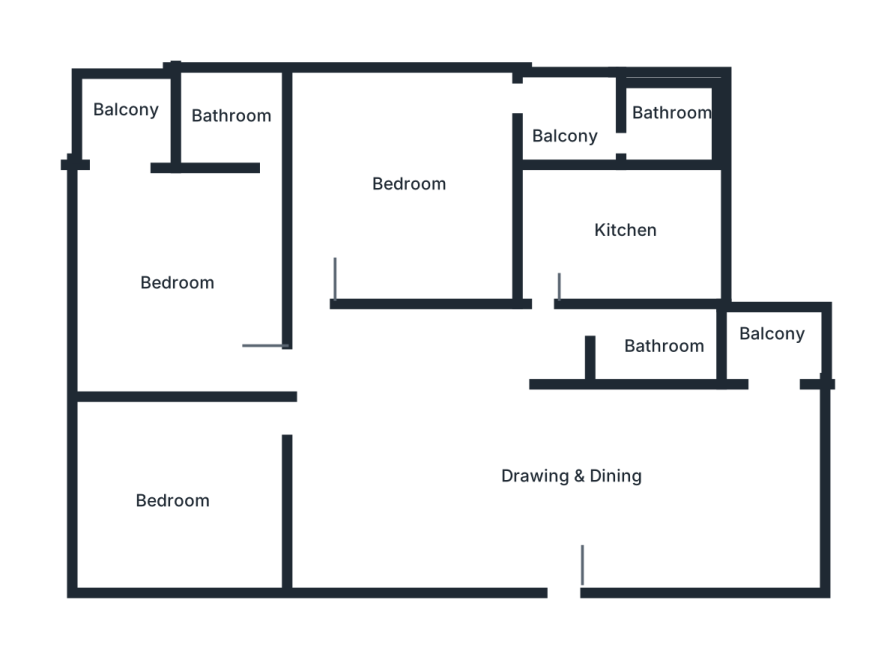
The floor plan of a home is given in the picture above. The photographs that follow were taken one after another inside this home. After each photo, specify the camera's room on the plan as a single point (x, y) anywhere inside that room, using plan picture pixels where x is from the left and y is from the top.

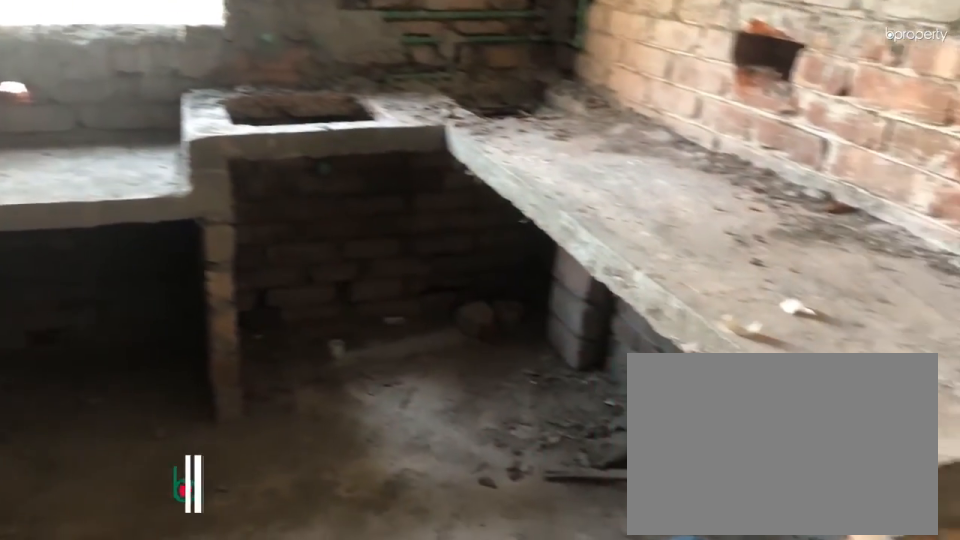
(602, 235)
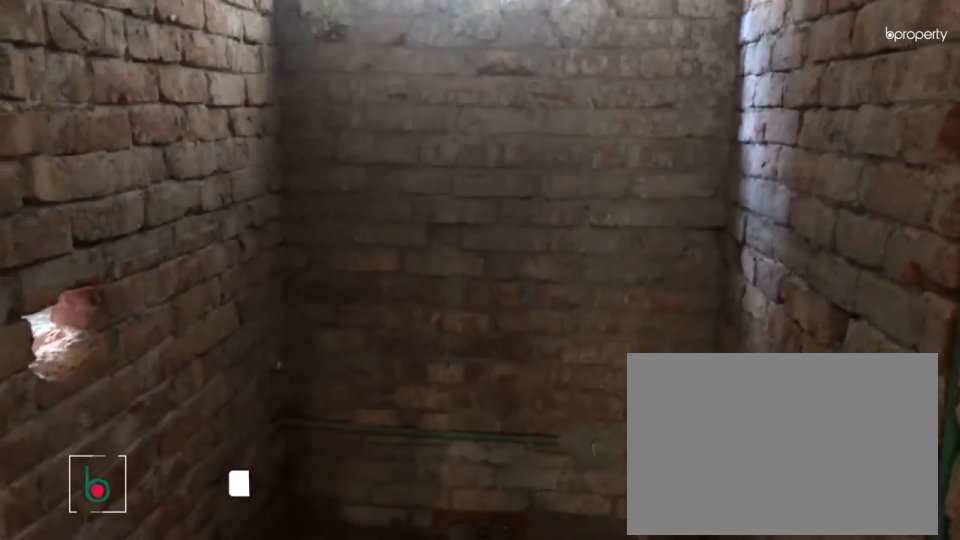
(657, 344)
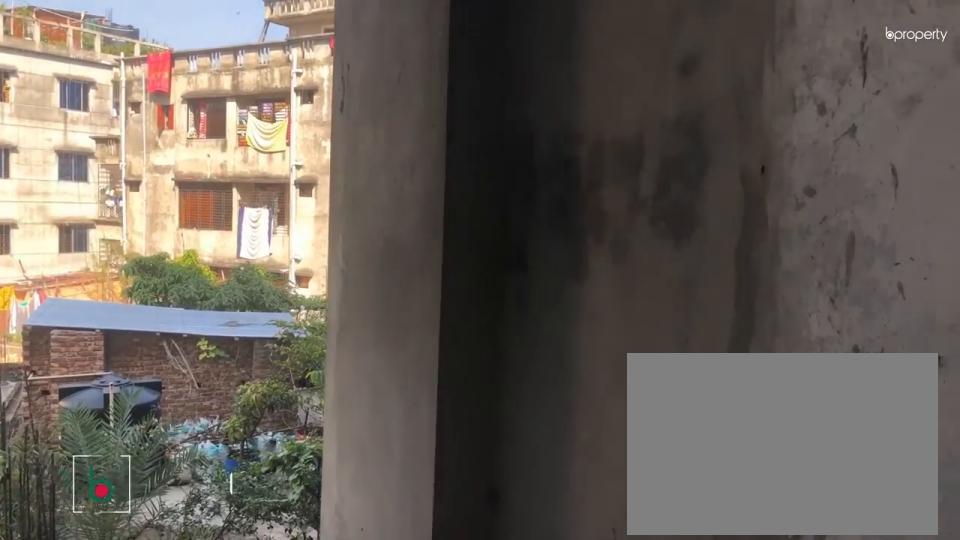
(774, 347)
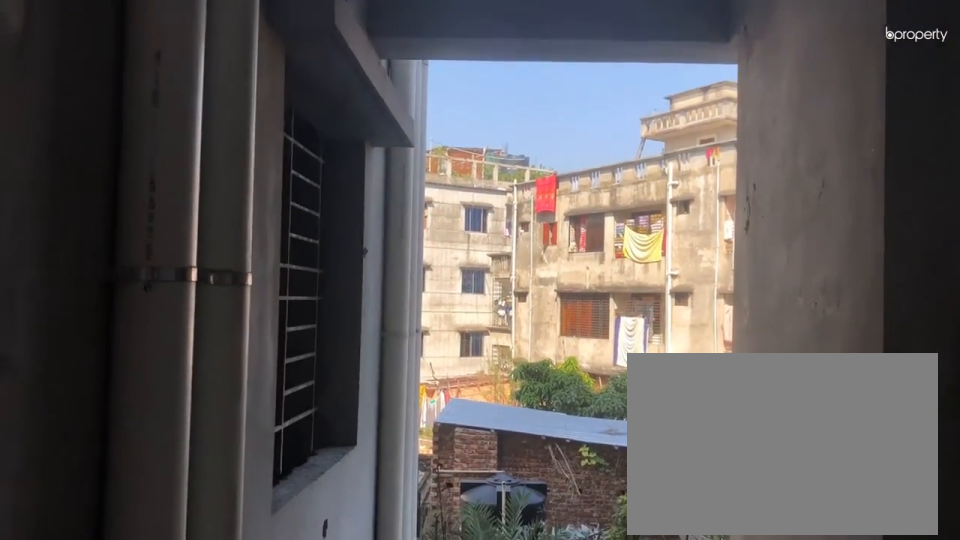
(774, 347)
